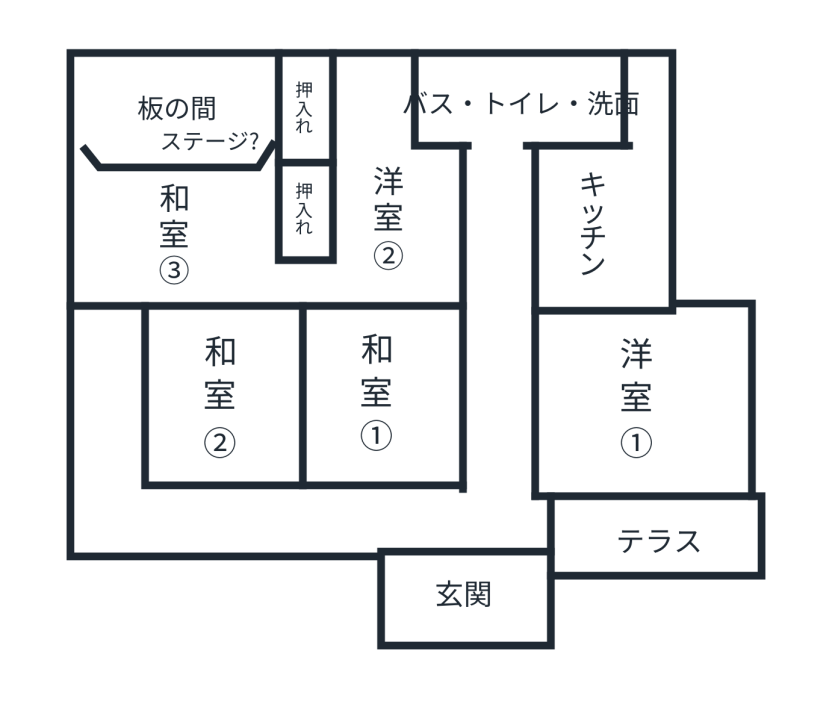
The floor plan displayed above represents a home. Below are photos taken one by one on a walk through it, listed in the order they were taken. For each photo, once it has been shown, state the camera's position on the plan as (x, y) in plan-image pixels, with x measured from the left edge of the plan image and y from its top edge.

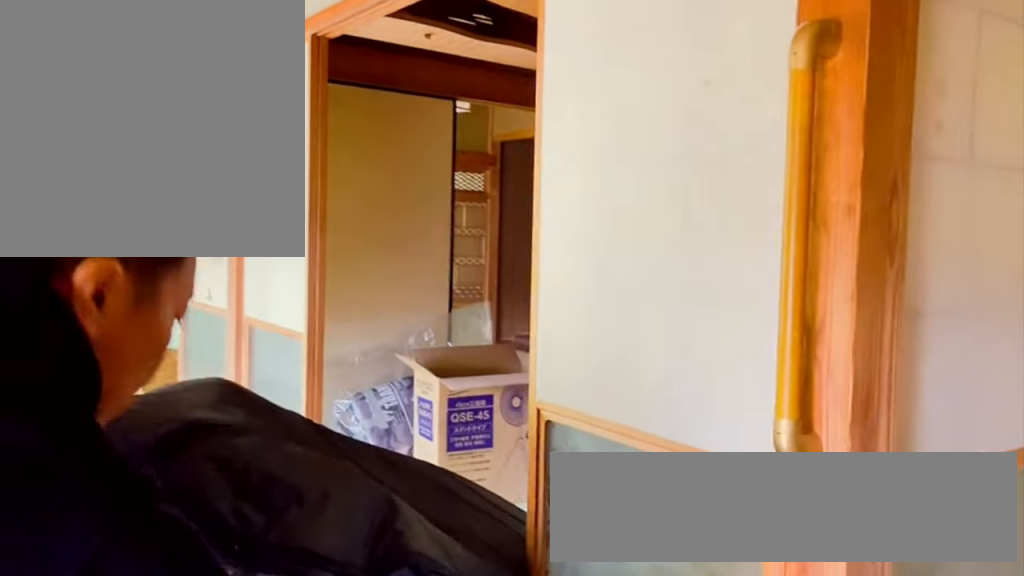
(473, 492)
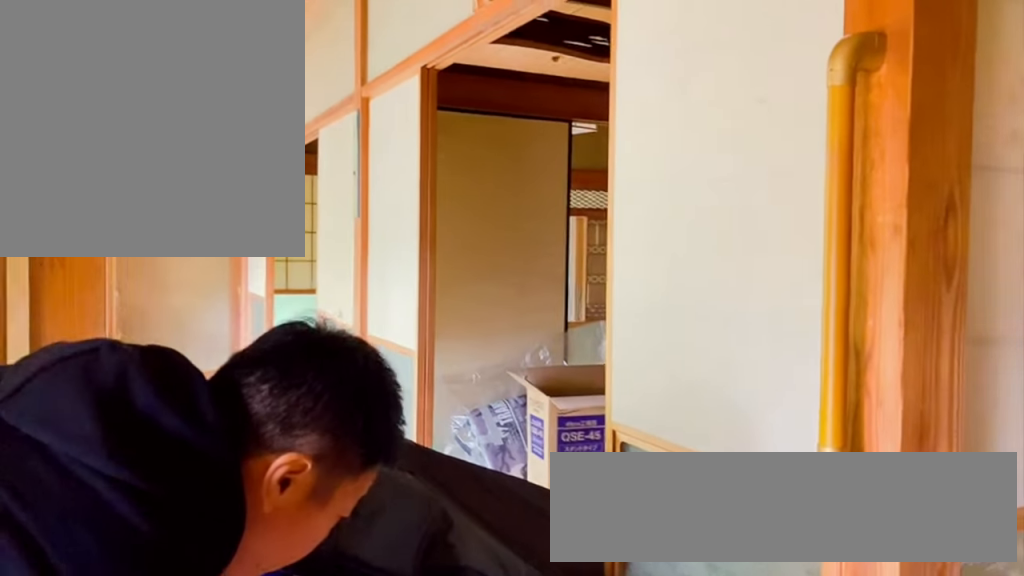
(470, 487)
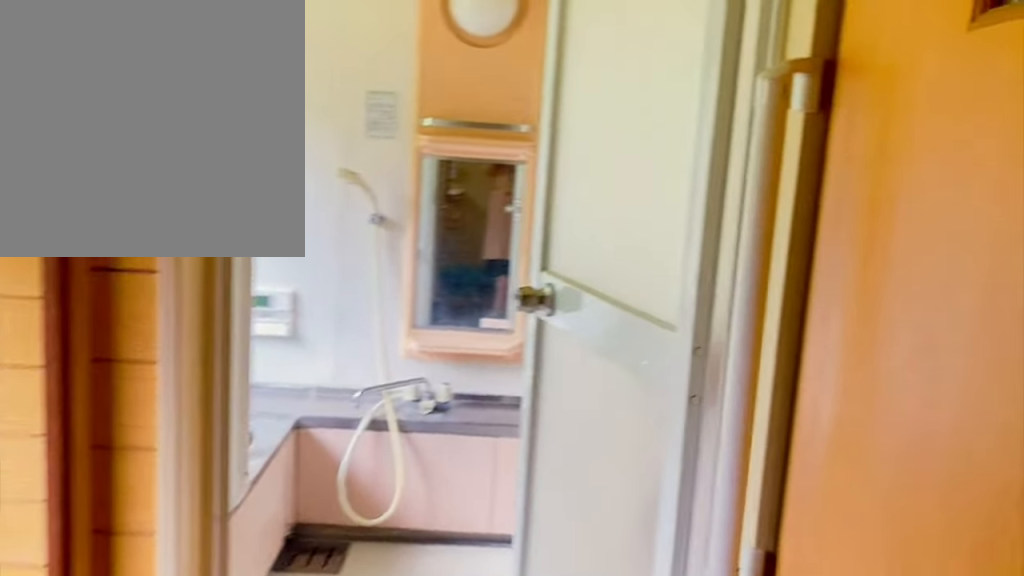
(506, 113)
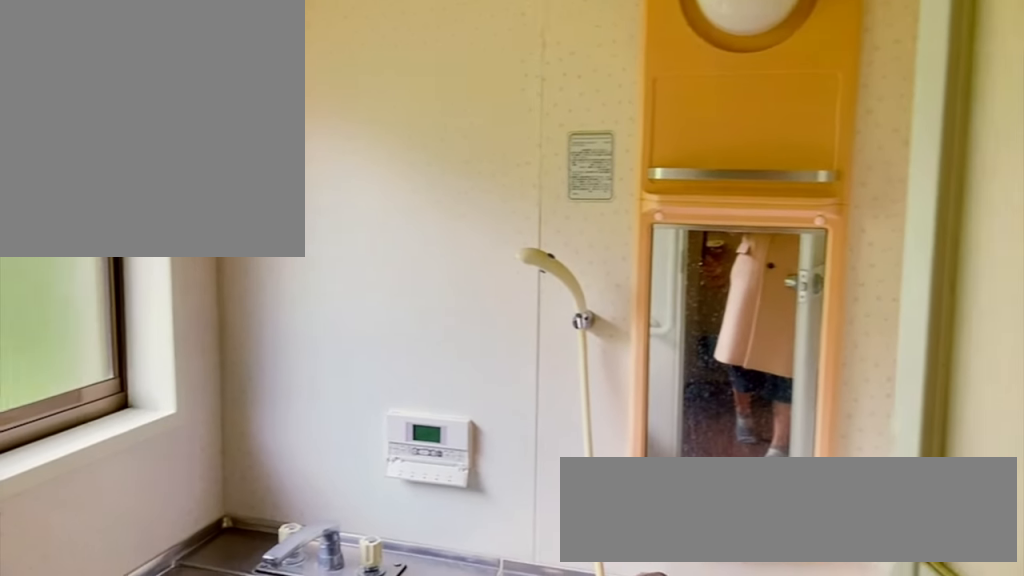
(517, 140)
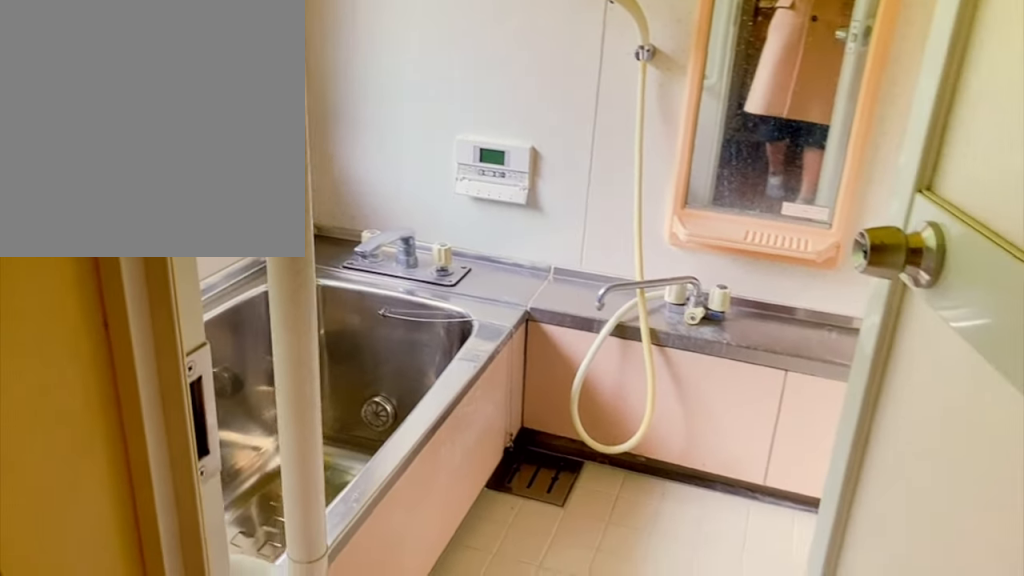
(515, 130)
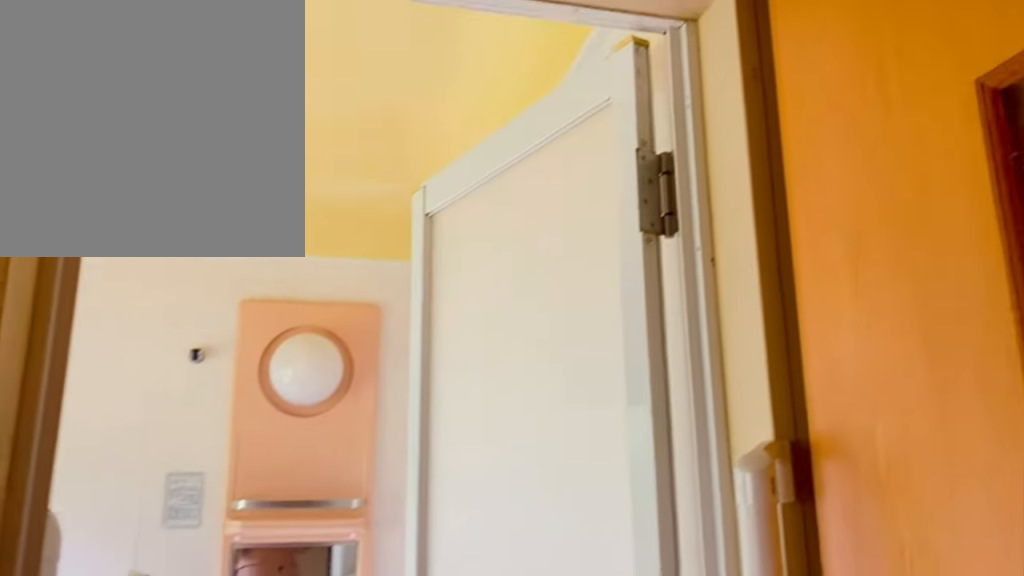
(512, 122)
